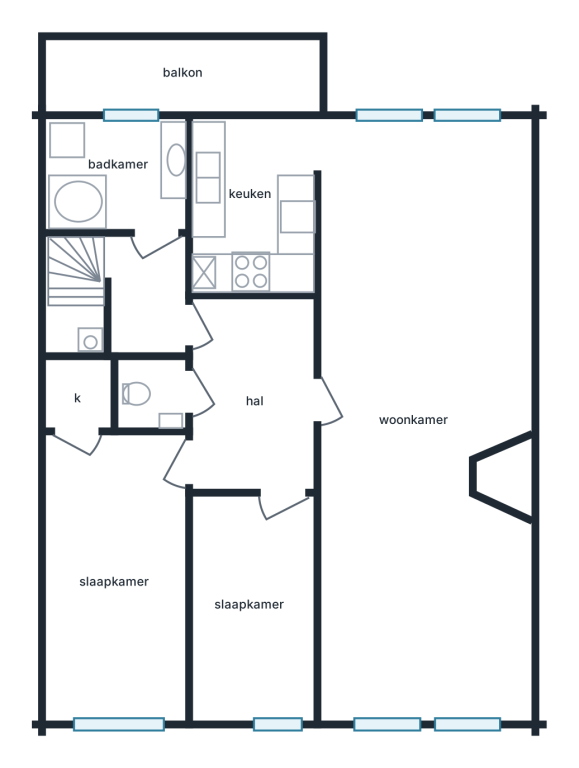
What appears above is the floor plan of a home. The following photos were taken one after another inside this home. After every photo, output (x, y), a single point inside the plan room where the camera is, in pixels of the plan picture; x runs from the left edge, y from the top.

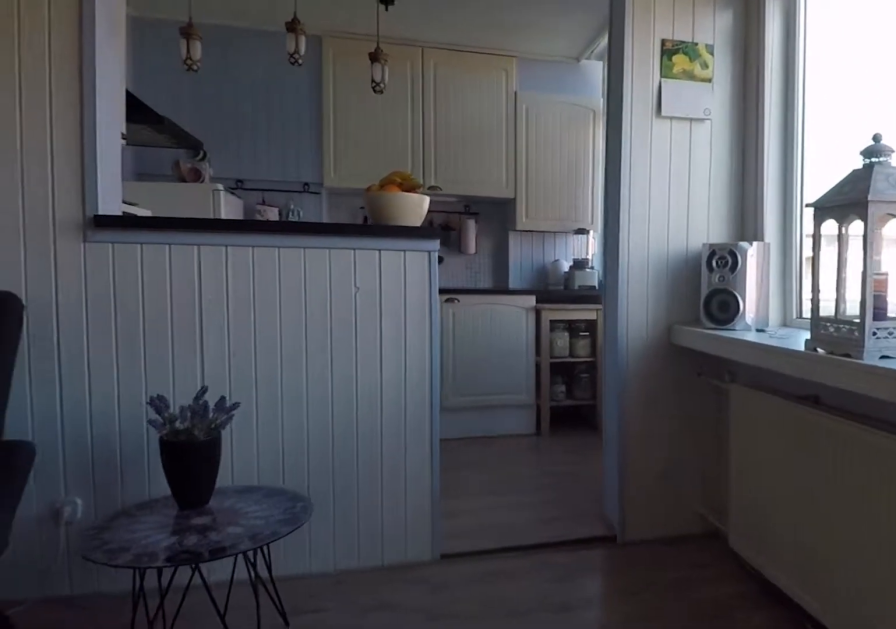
(419, 420)
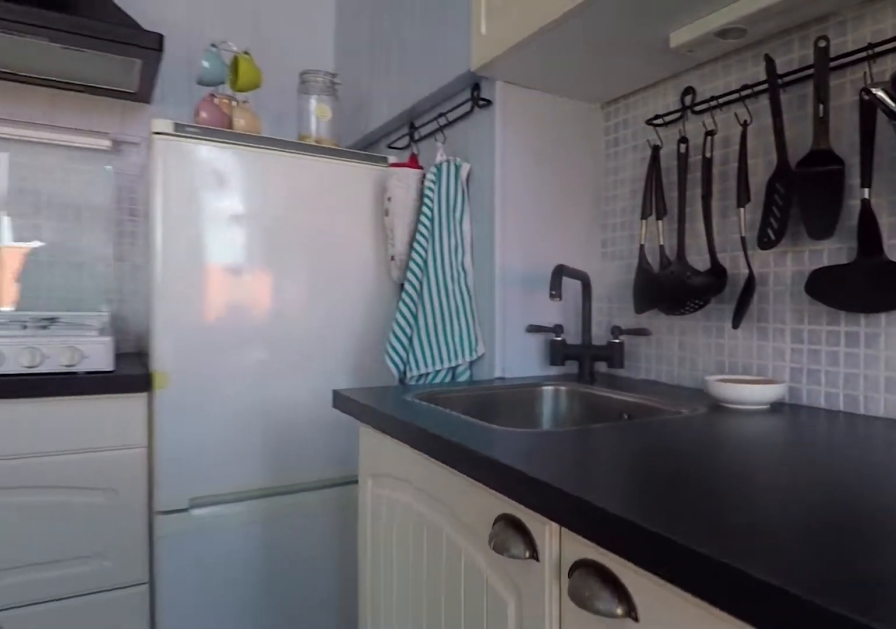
(254, 207)
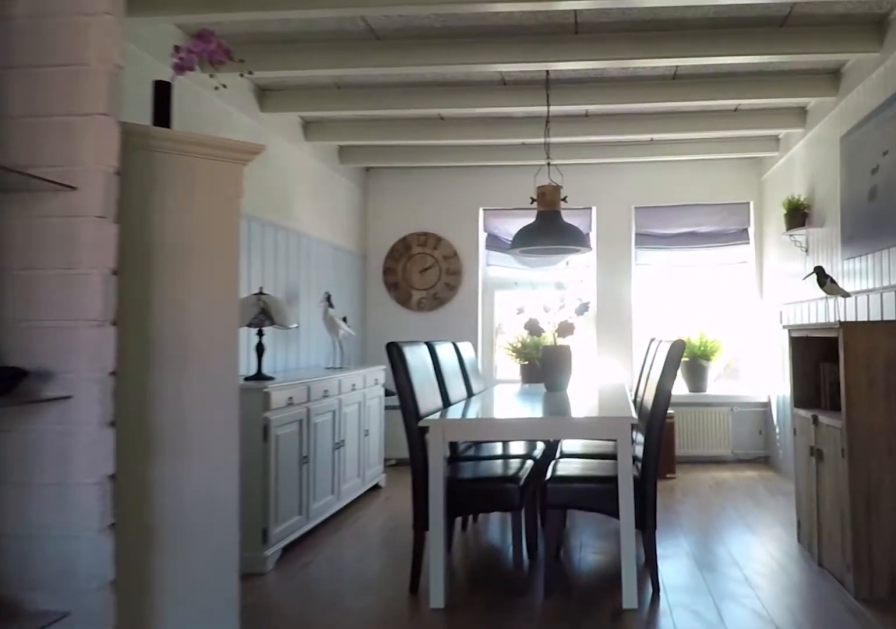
(422, 420)
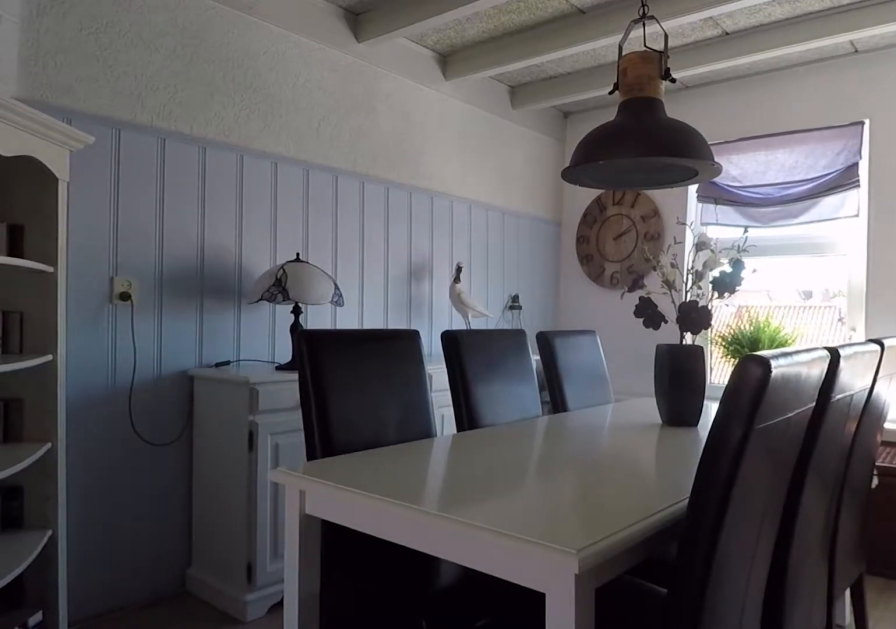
(420, 656)
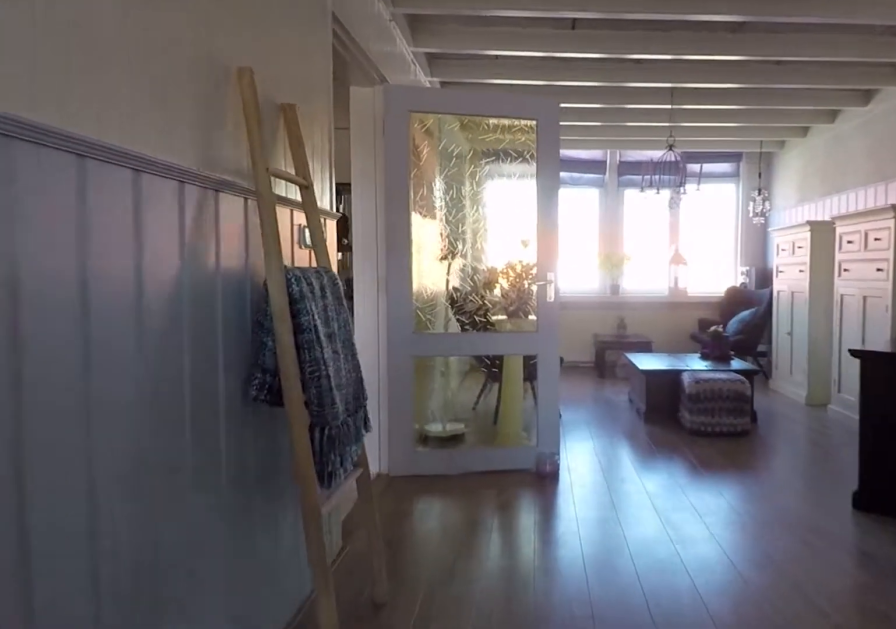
(423, 416)
